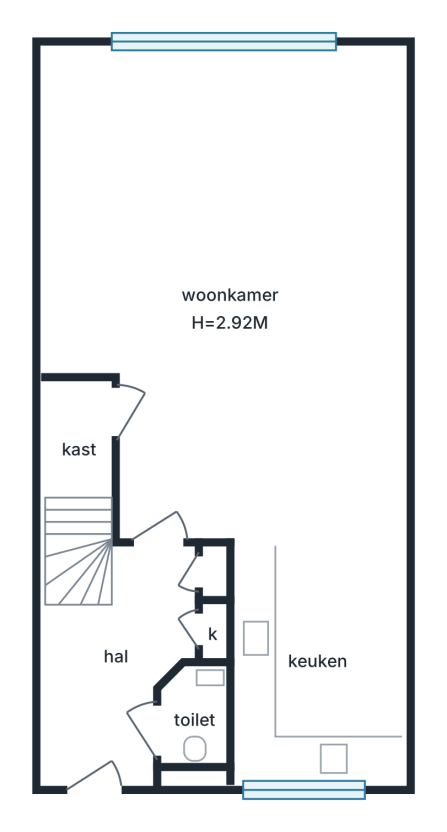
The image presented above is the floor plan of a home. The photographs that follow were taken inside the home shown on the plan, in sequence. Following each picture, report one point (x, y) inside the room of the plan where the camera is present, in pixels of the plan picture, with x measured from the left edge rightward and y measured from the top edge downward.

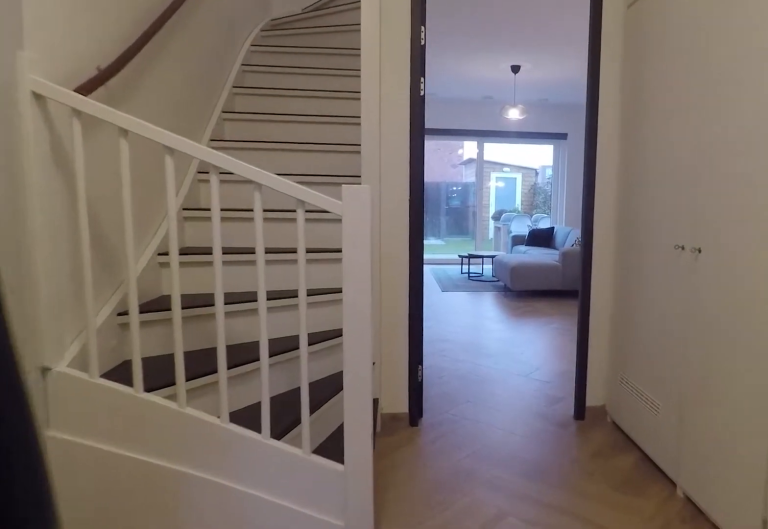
(116, 667)
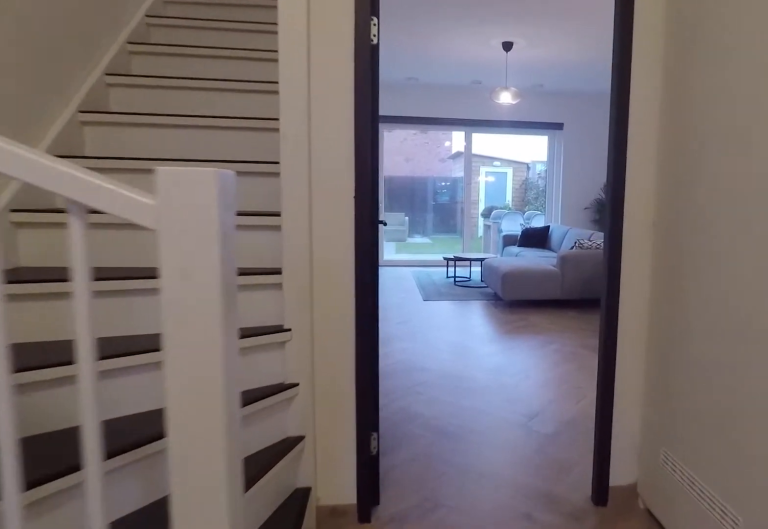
(116, 667)
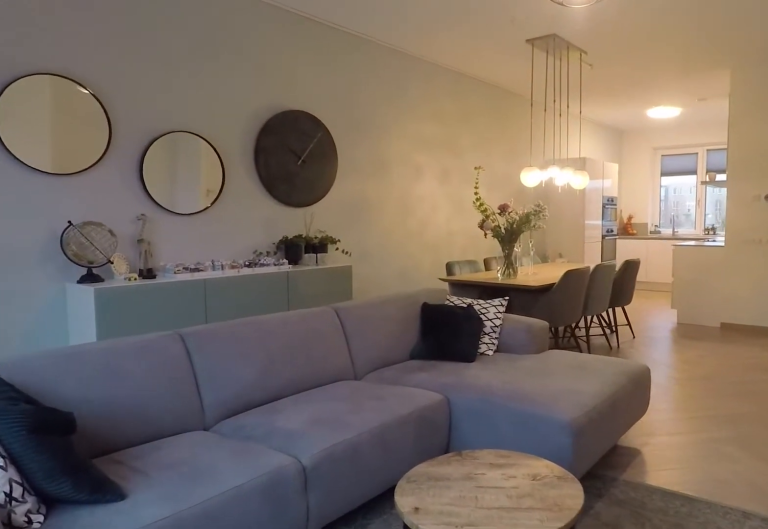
(240, 350)
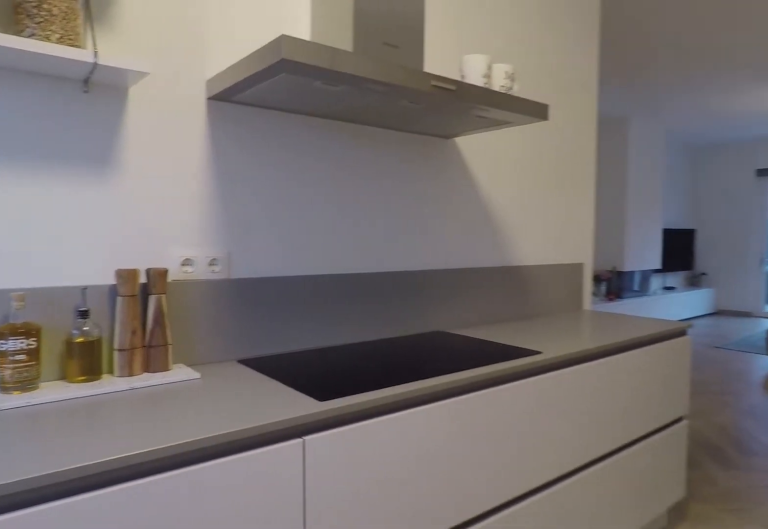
(318, 658)
